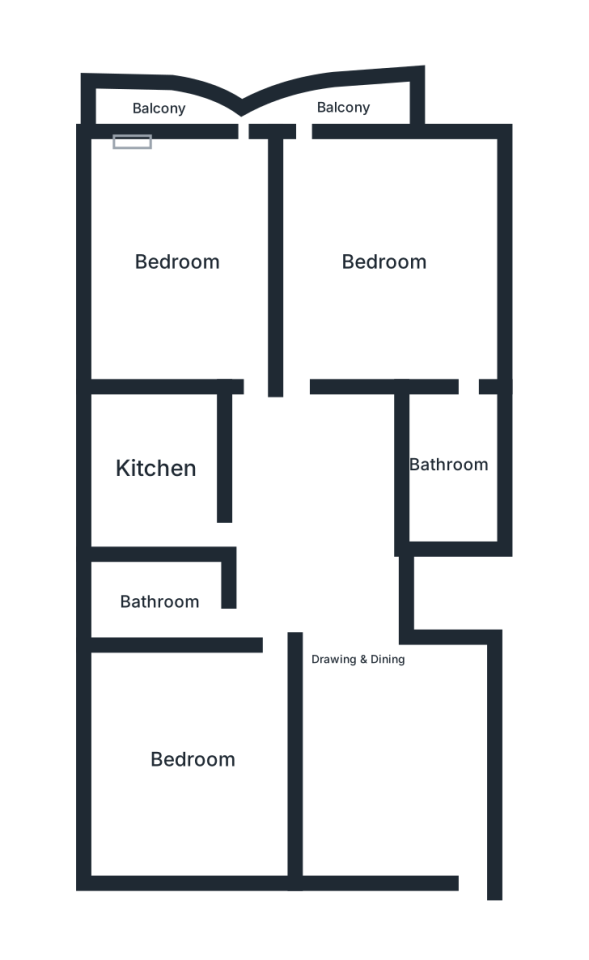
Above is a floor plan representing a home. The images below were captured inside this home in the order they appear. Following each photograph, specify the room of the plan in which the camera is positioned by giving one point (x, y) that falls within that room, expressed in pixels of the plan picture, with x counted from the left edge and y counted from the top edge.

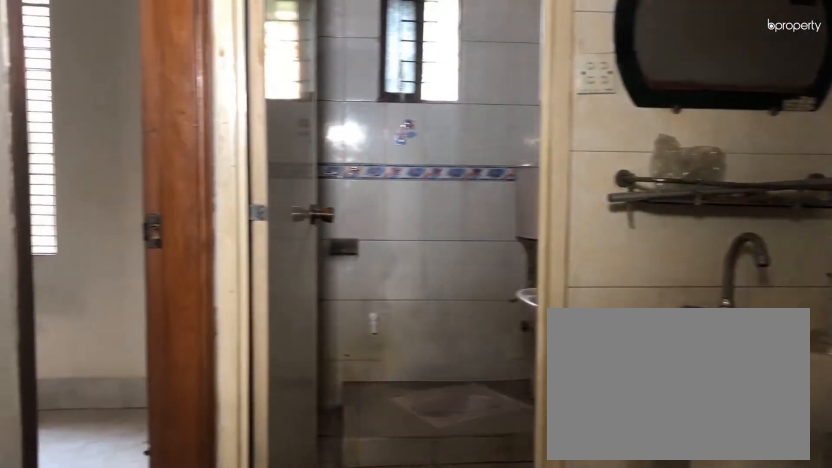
(361, 659)
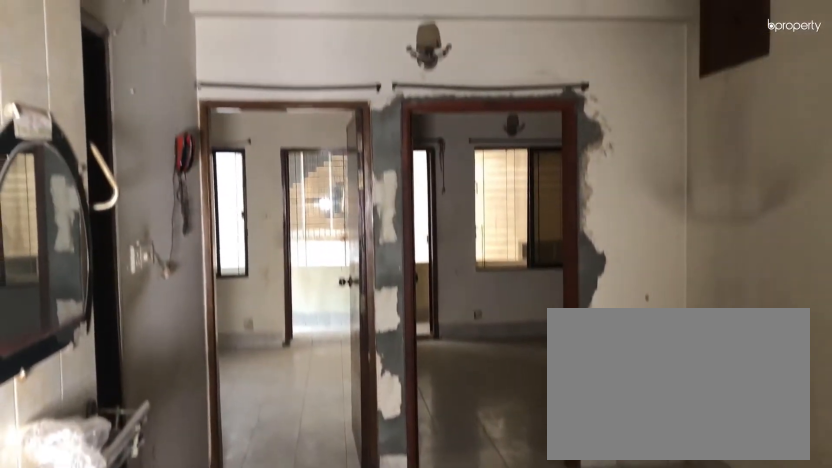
(361, 659)
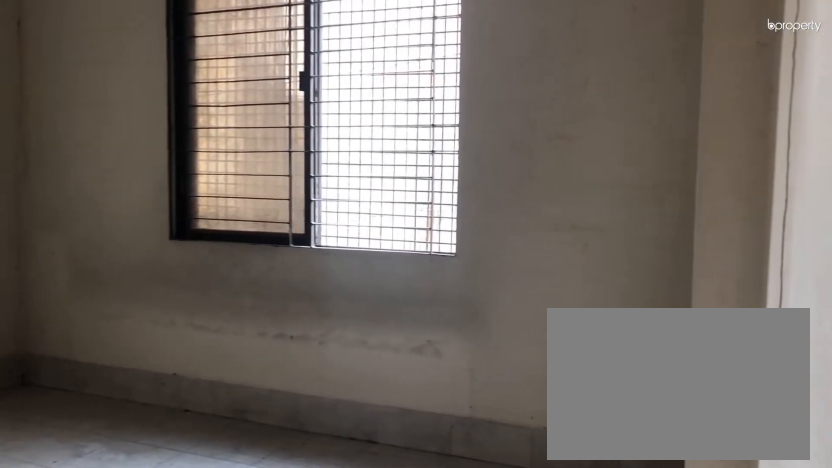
(193, 760)
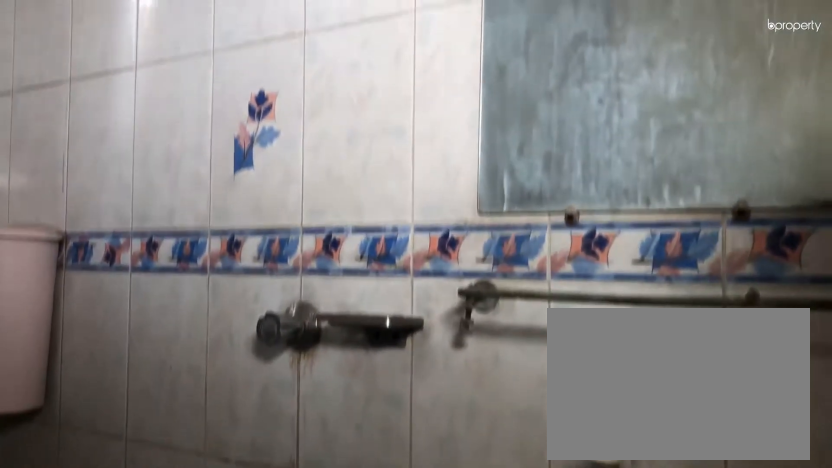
(160, 598)
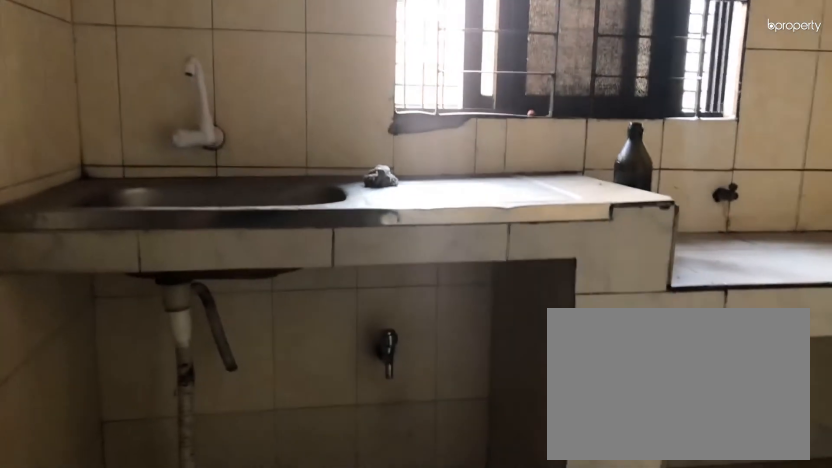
(156, 466)
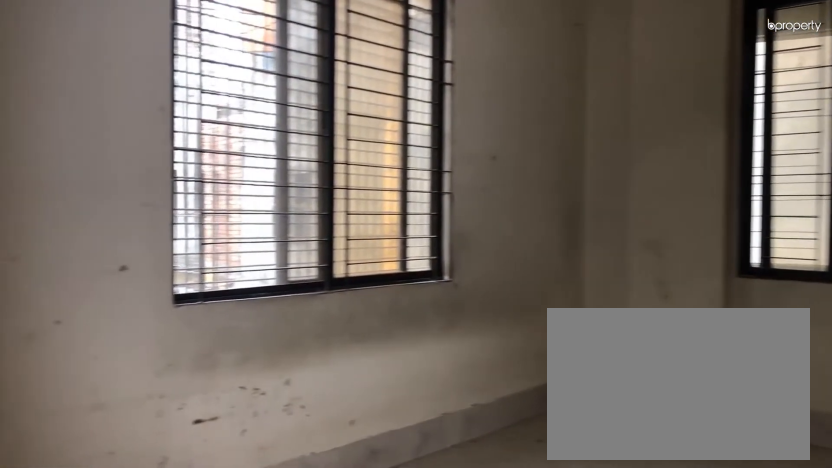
(178, 258)
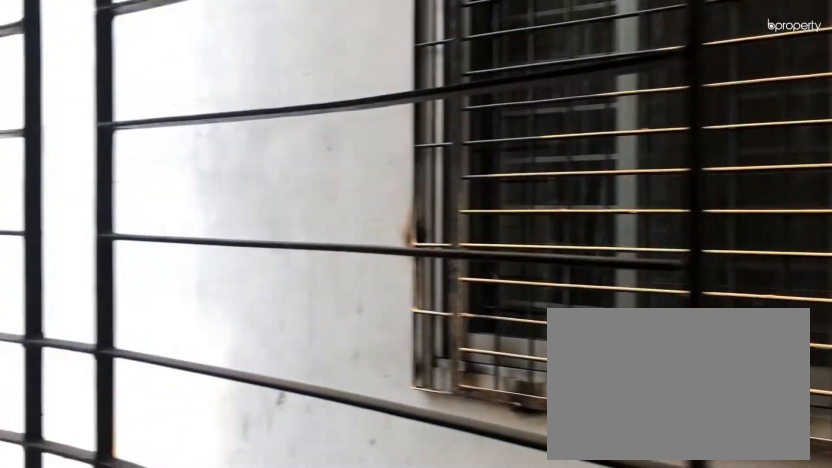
(156, 111)
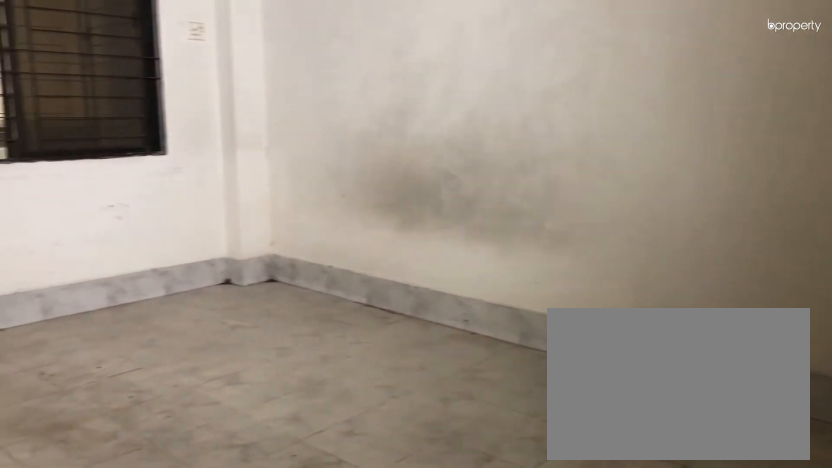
(389, 258)
